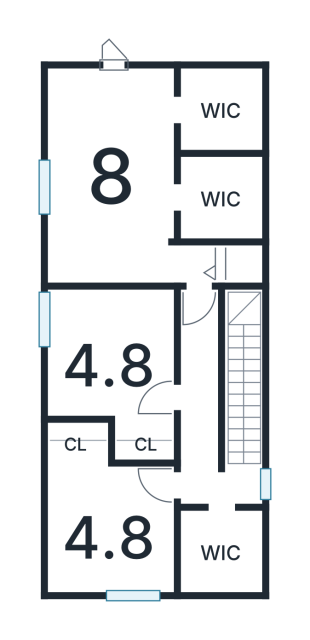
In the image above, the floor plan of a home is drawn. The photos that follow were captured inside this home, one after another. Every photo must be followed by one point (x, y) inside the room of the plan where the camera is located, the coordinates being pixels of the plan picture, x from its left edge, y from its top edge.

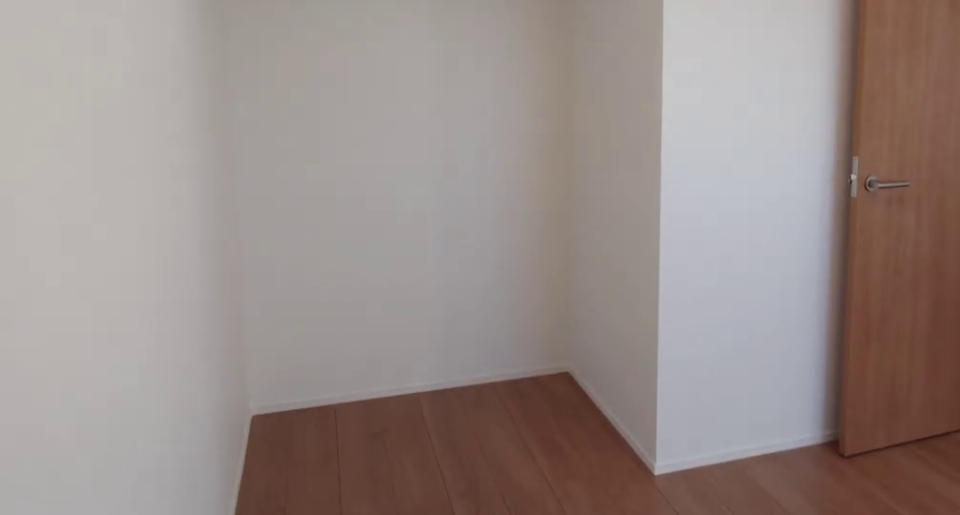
(107, 548)
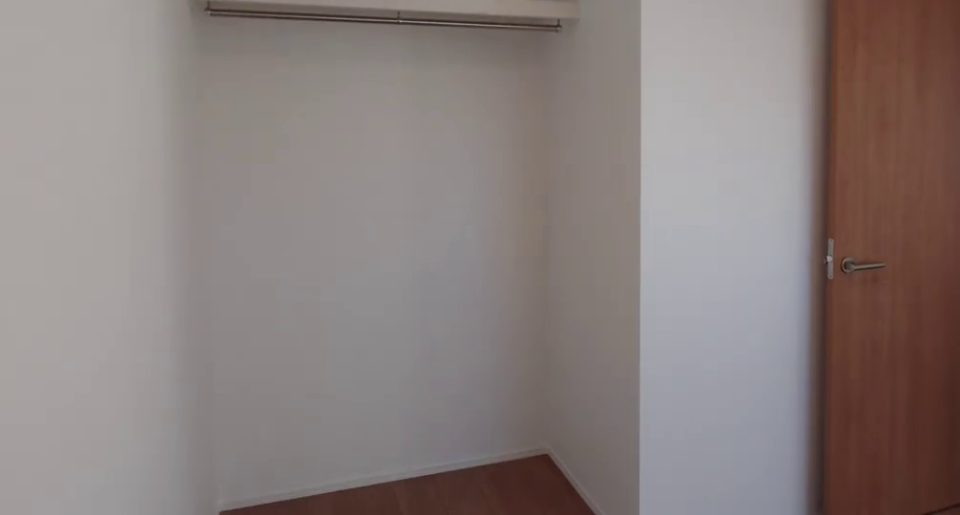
(107, 548)
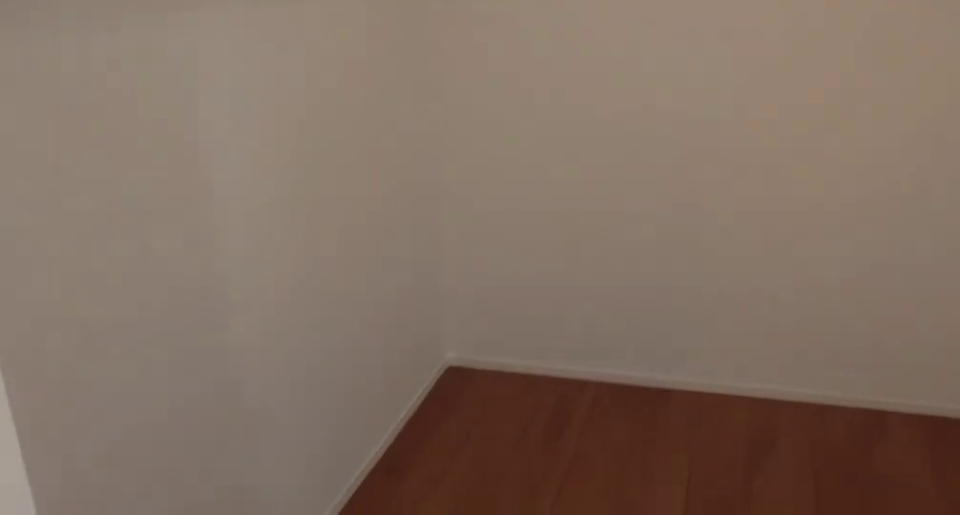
(217, 564)
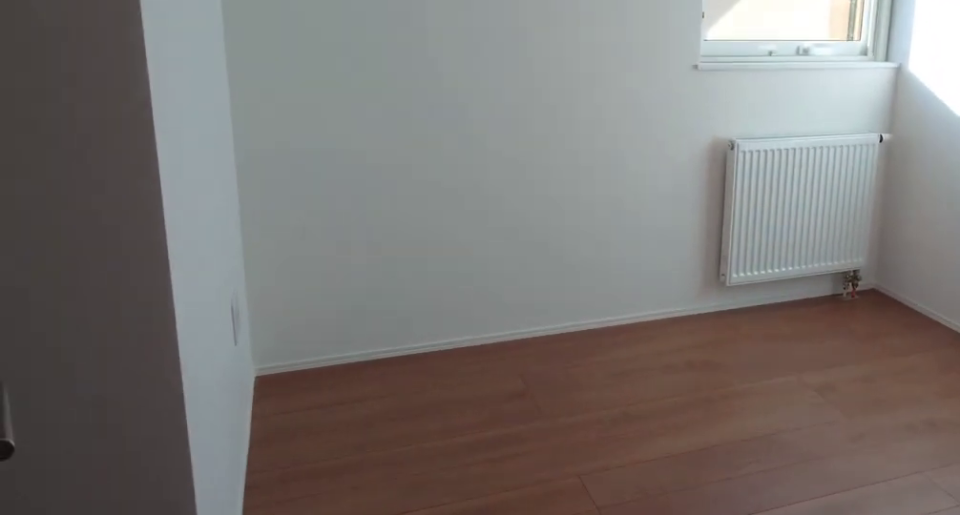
(114, 358)
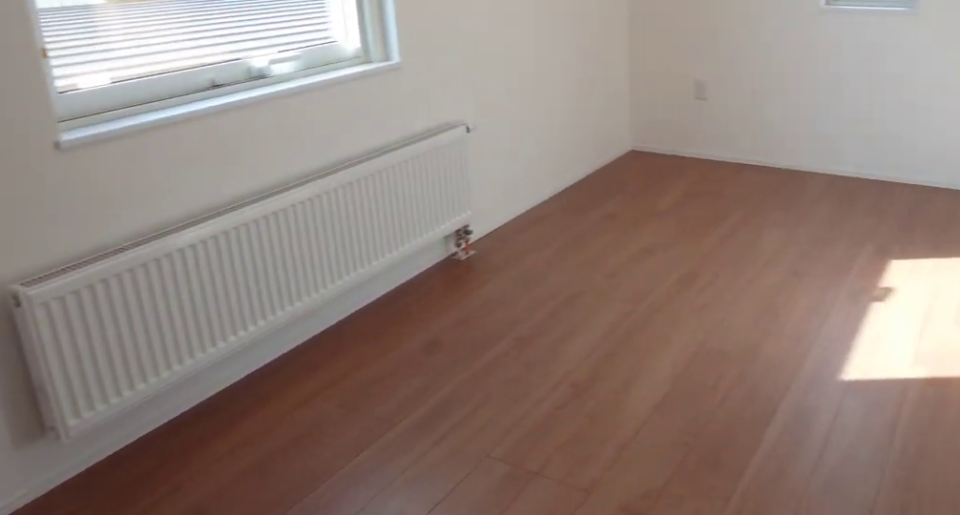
(107, 191)
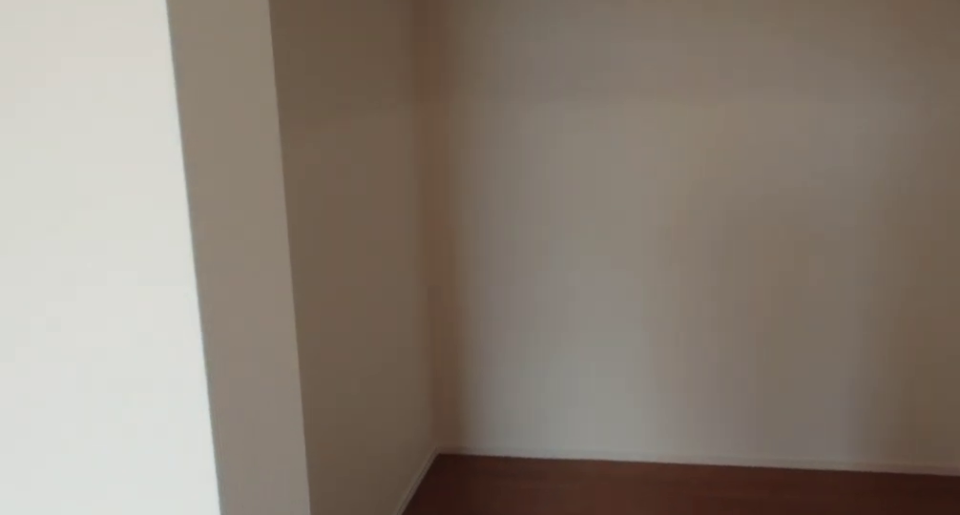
(223, 208)
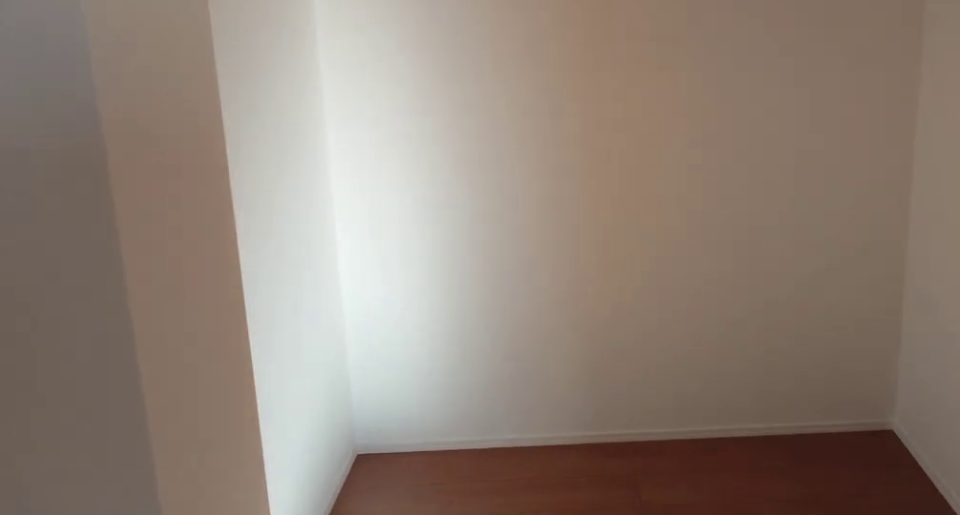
(223, 208)
